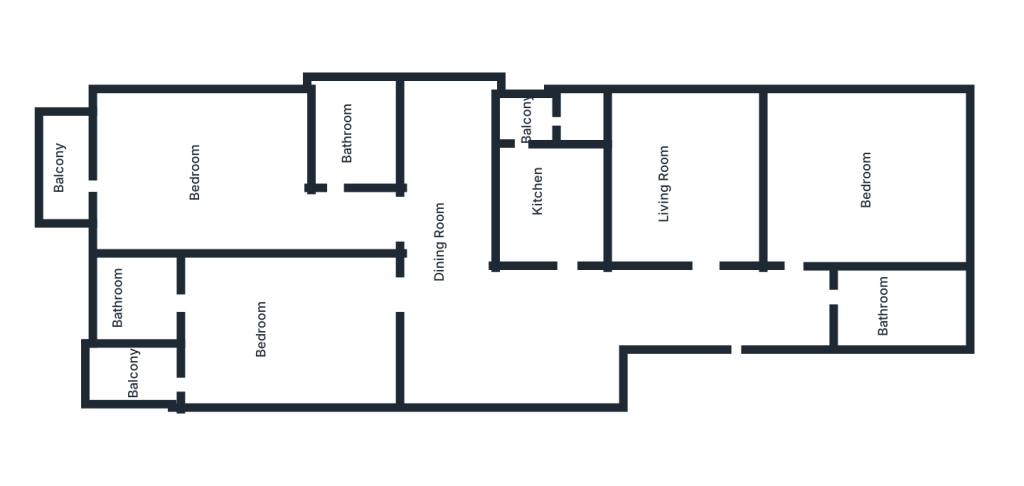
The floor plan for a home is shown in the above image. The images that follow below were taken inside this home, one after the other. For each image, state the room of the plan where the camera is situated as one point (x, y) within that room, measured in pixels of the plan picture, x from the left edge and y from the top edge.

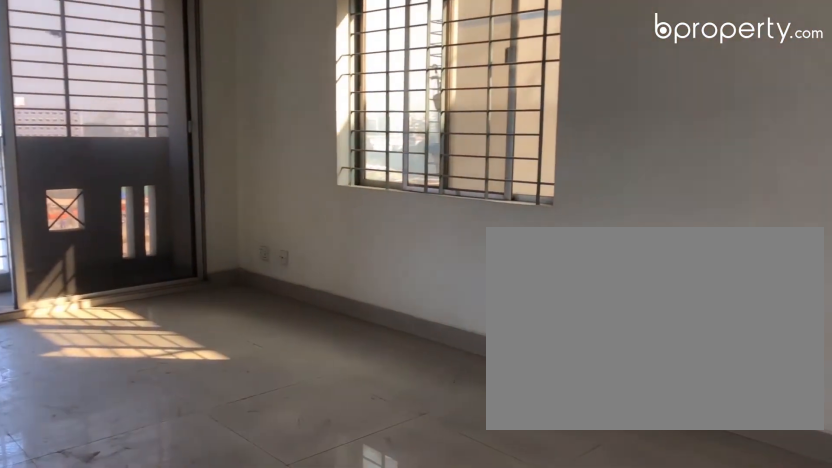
(230, 175)
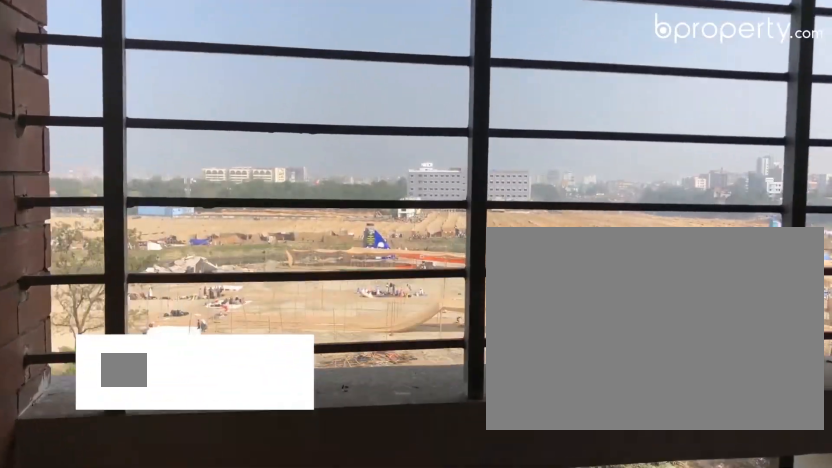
(65, 164)
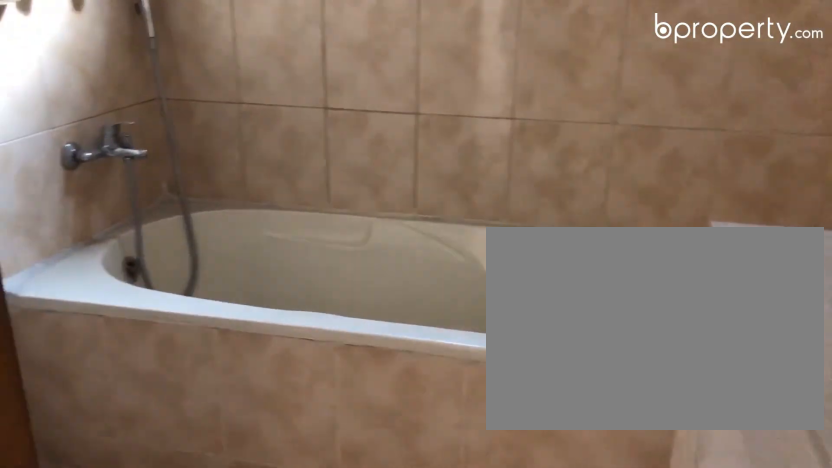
(358, 130)
